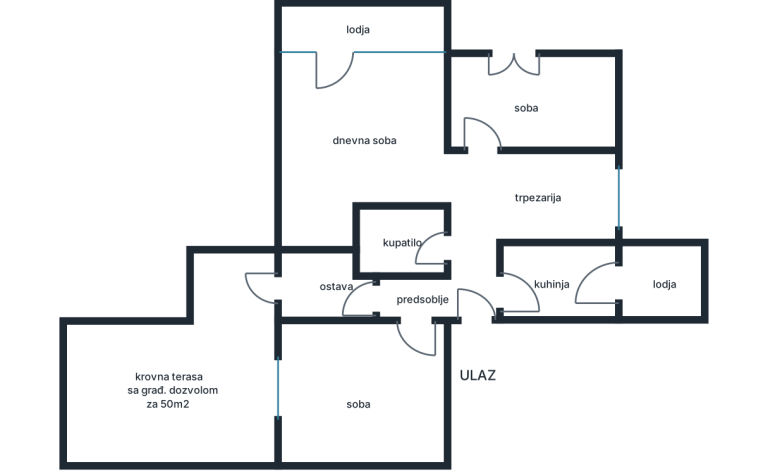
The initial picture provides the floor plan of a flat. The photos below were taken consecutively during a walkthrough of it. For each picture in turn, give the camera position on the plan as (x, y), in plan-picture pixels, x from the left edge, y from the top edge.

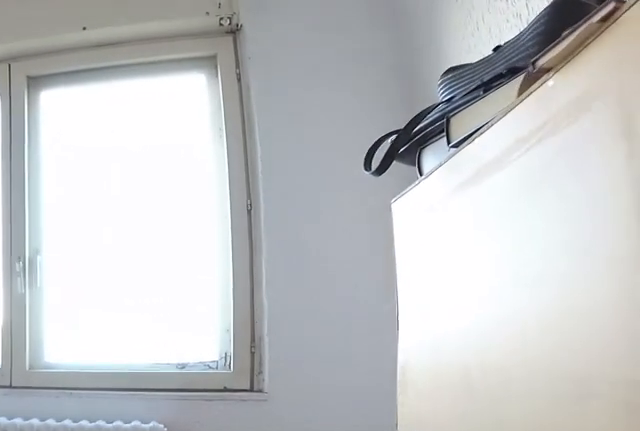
(388, 342)
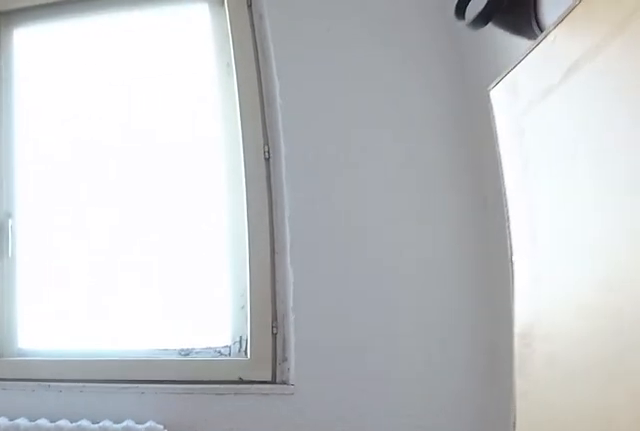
(361, 345)
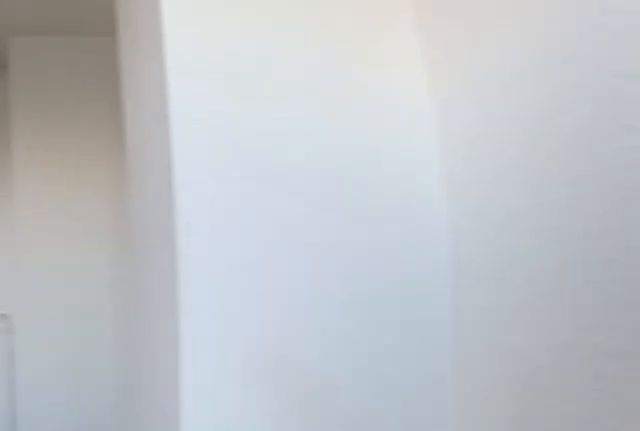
(293, 407)
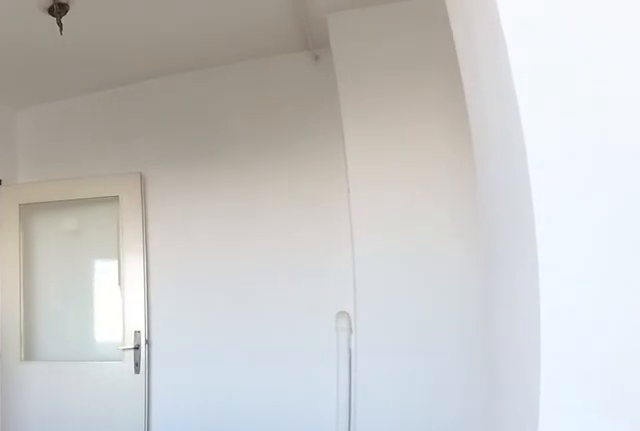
(314, 426)
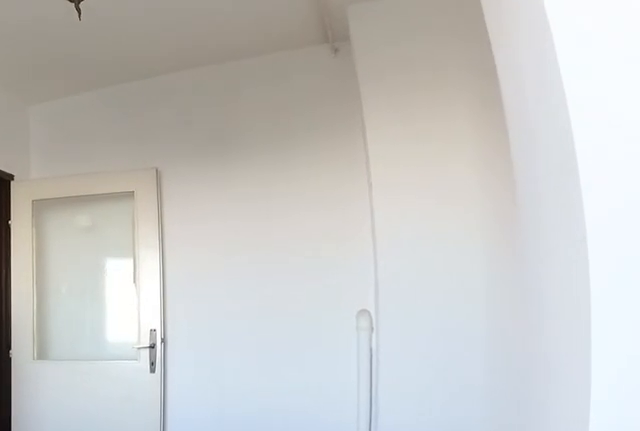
(334, 416)
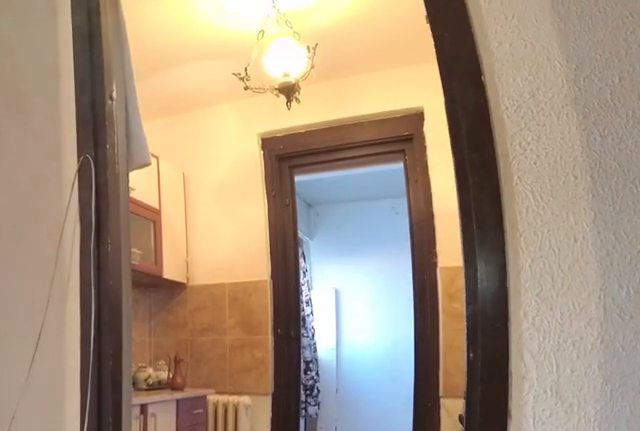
(455, 298)
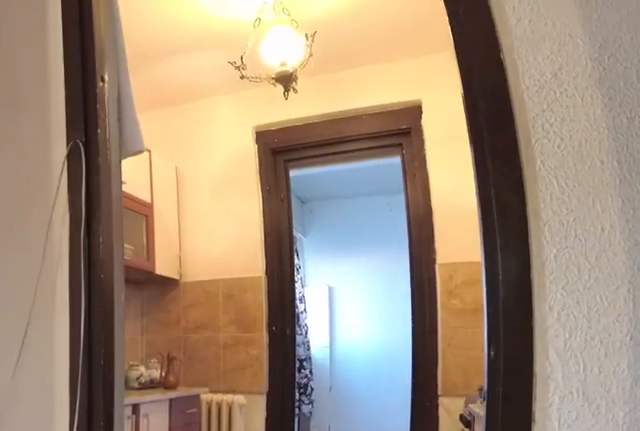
(460, 298)
